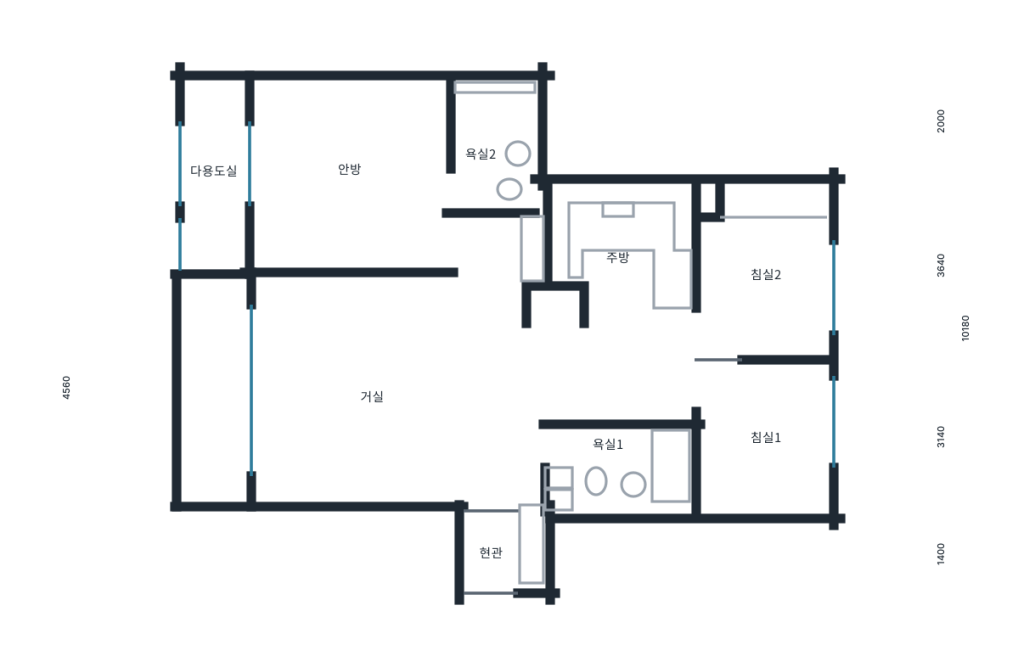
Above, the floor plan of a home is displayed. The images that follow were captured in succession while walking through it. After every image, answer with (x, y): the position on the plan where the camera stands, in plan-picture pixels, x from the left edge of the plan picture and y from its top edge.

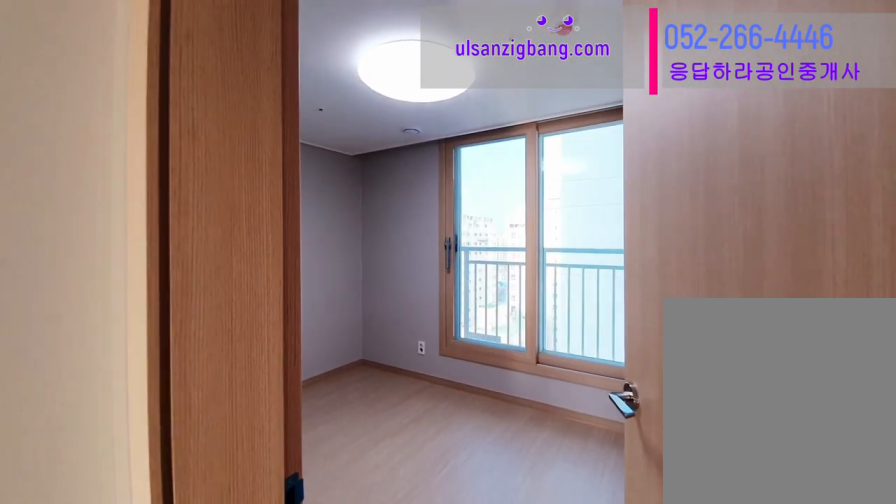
(634, 364)
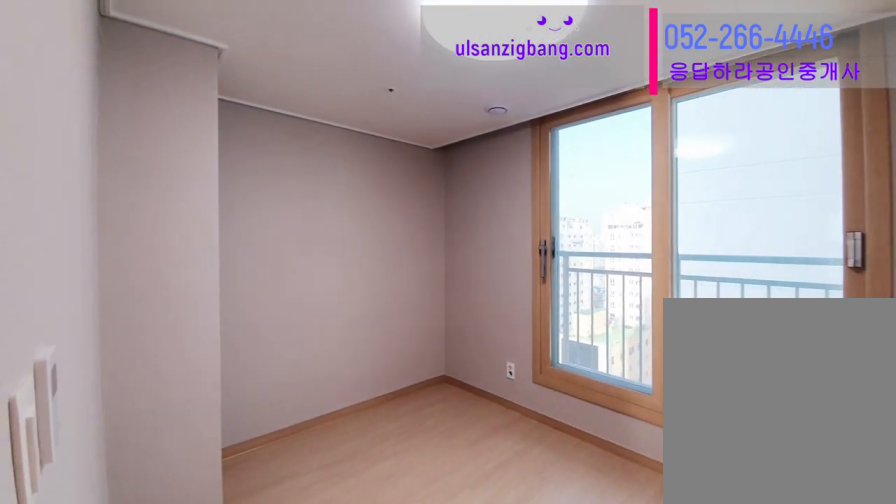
(784, 283)
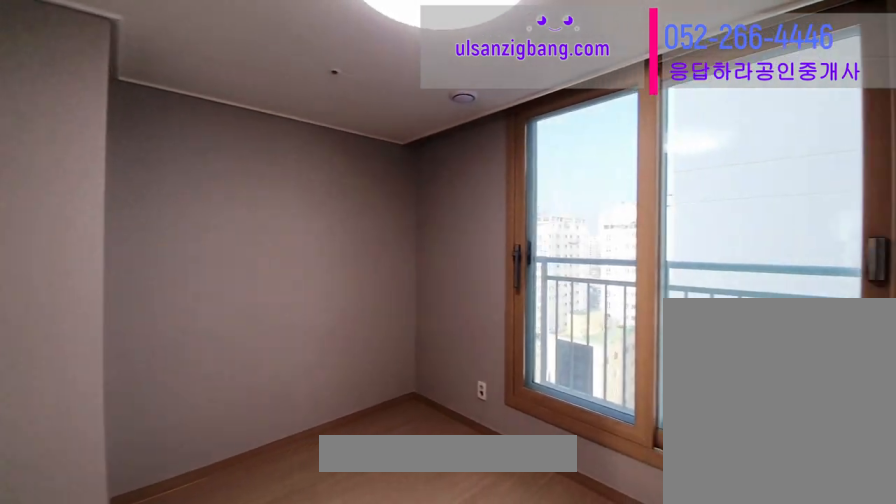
(784, 284)
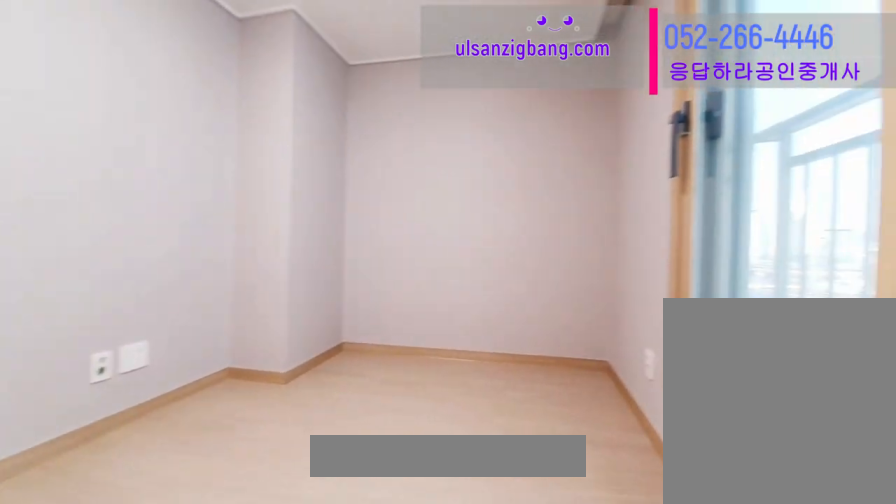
(782, 284)
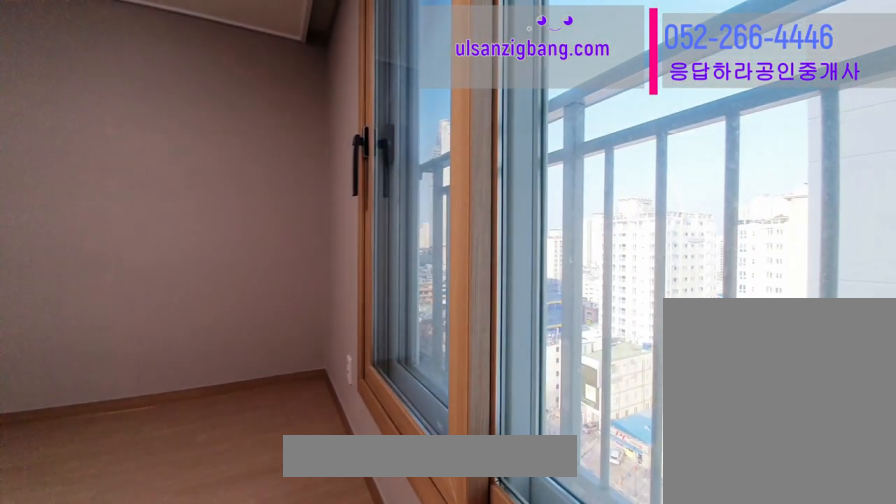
(785, 285)
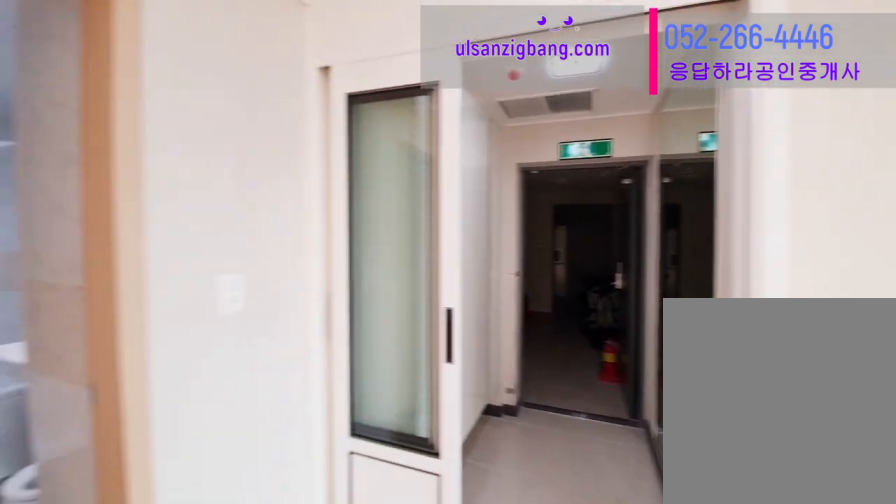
(459, 410)
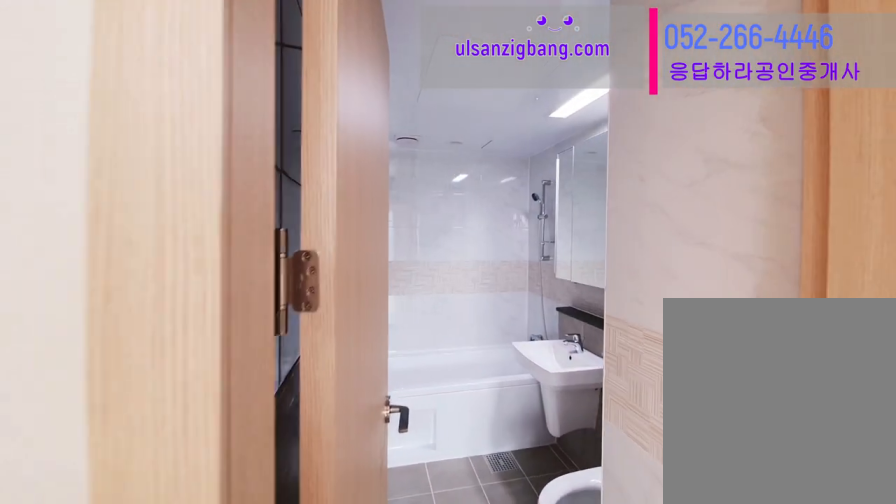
(460, 411)
